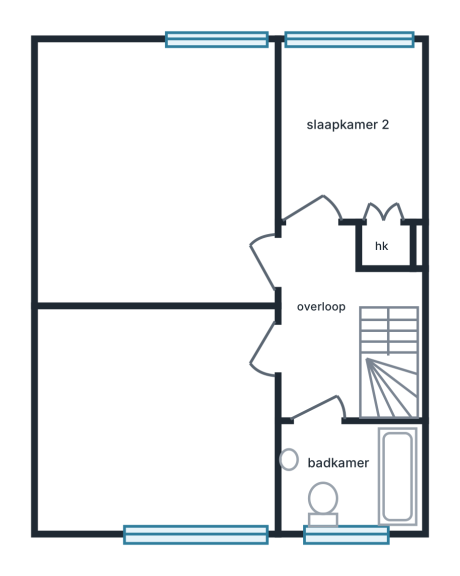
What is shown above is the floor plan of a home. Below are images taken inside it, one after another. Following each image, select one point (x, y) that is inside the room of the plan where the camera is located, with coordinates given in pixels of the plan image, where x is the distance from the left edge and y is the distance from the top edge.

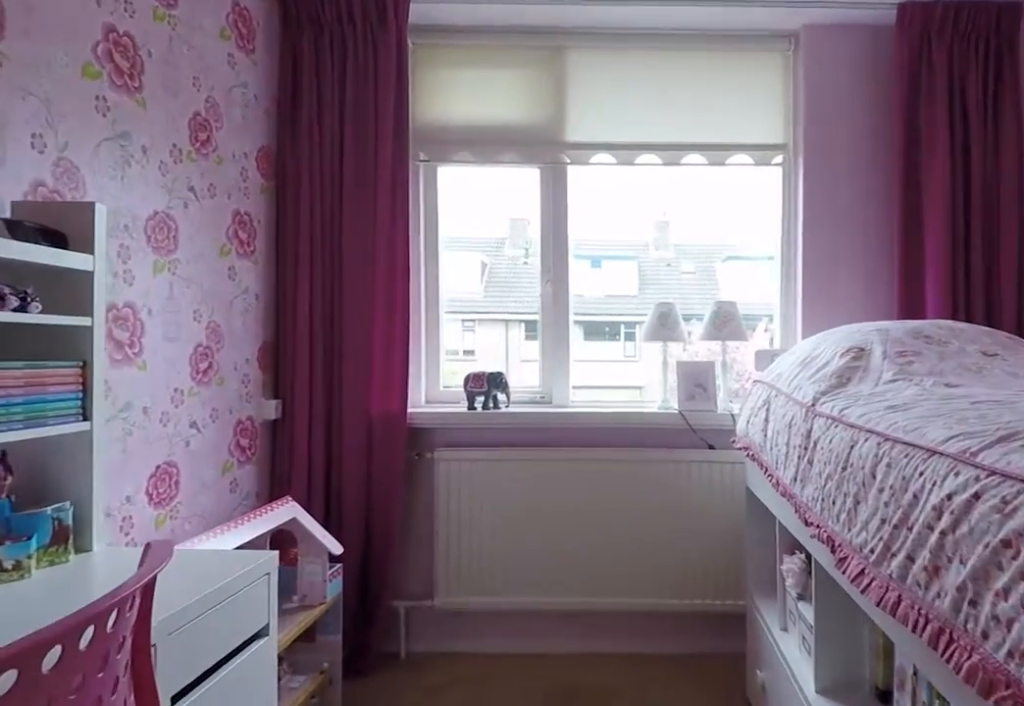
(351, 132)
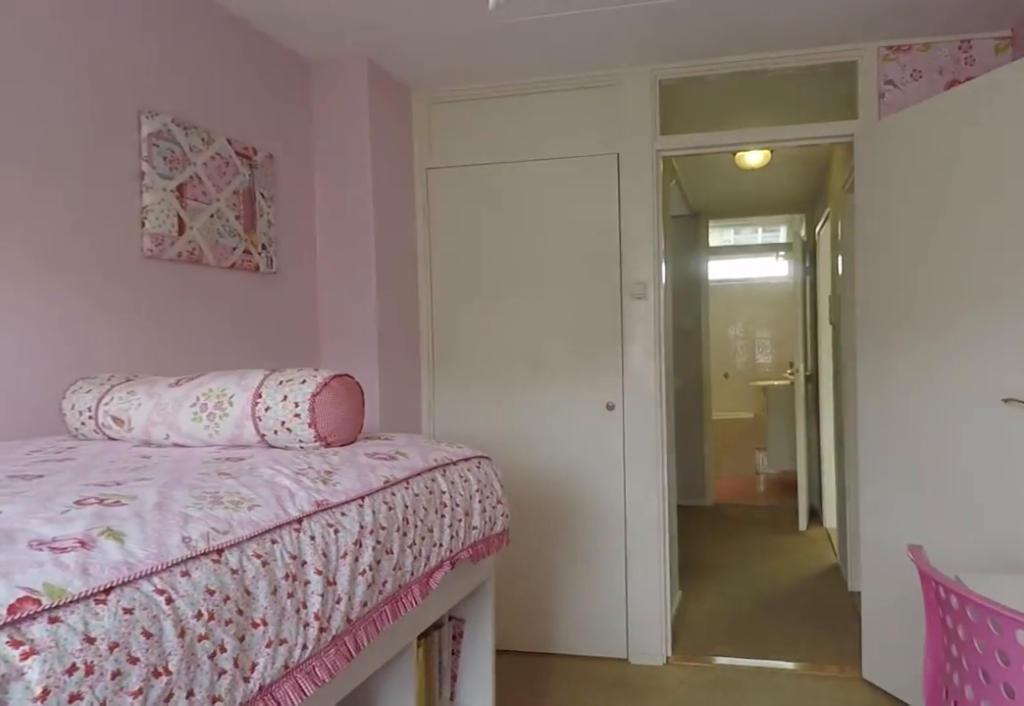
(351, 132)
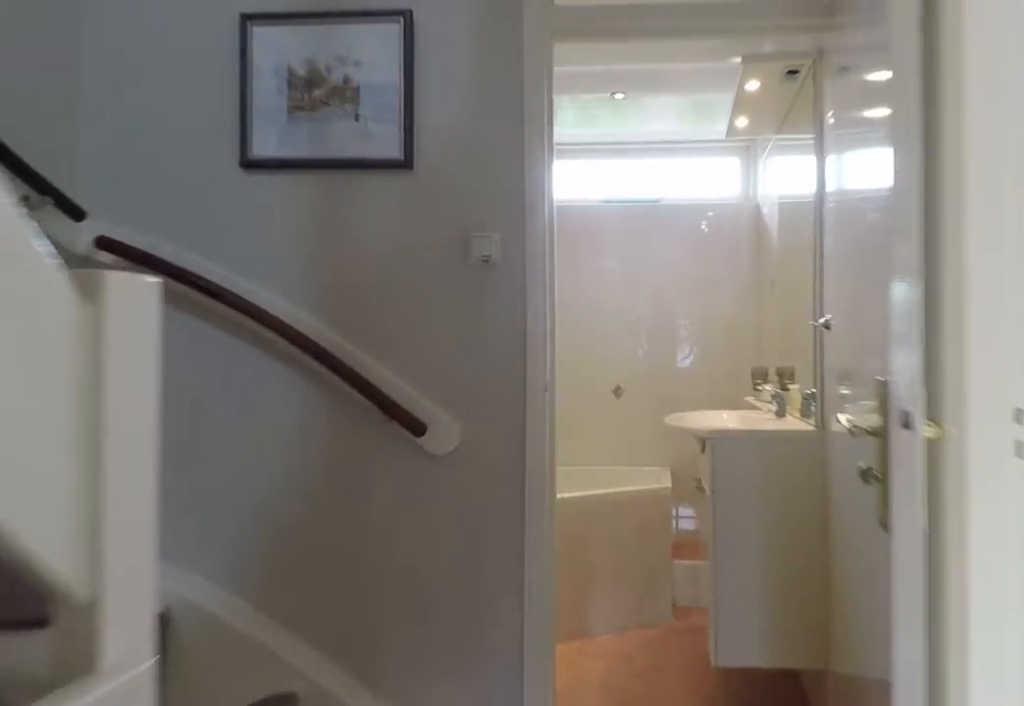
(327, 321)
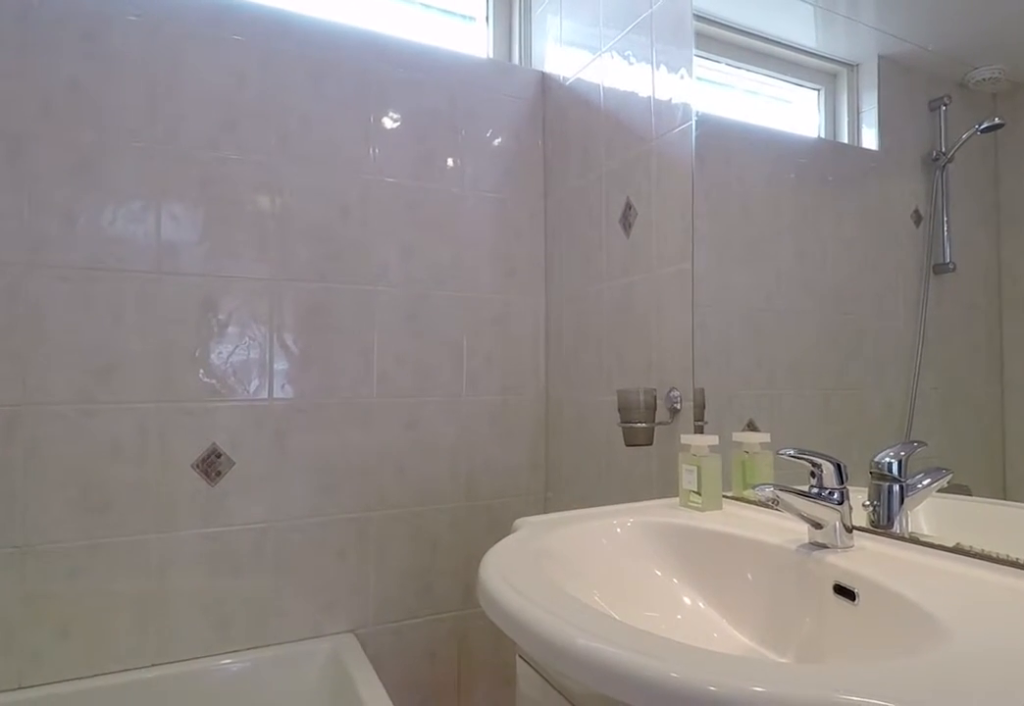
(348, 476)
